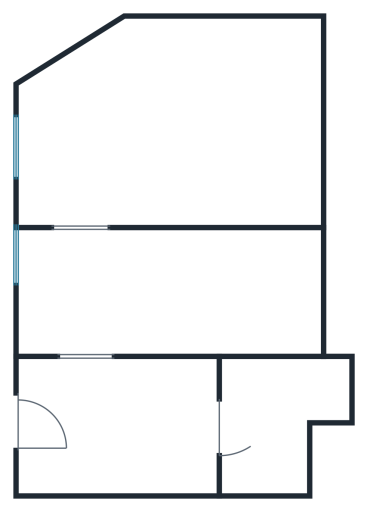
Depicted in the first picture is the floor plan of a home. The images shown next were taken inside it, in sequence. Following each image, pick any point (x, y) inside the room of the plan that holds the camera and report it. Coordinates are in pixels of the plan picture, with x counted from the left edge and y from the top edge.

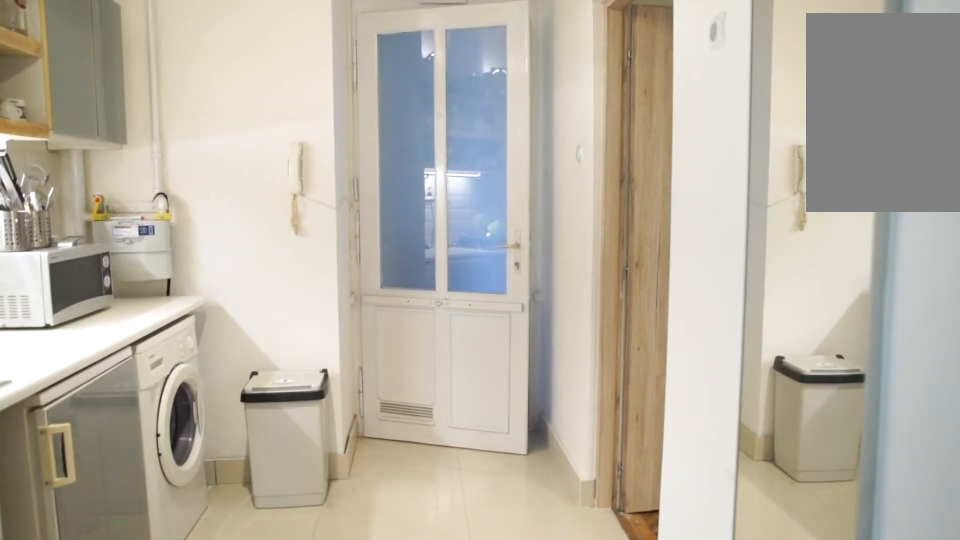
(135, 424)
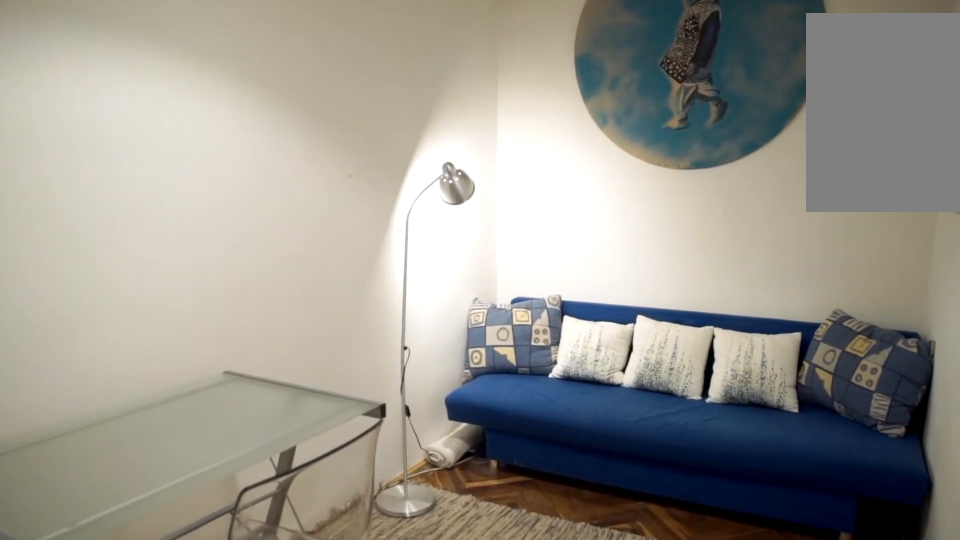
(165, 292)
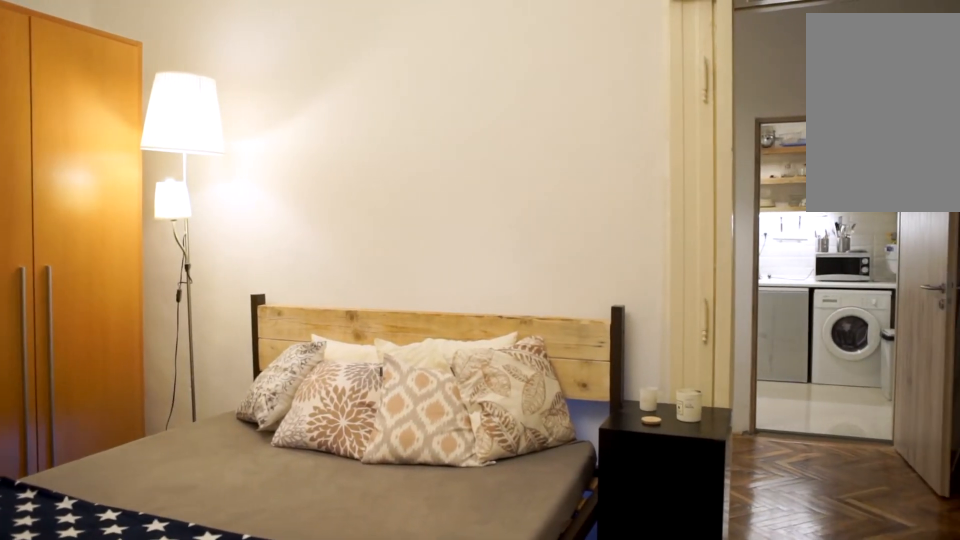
(149, 133)
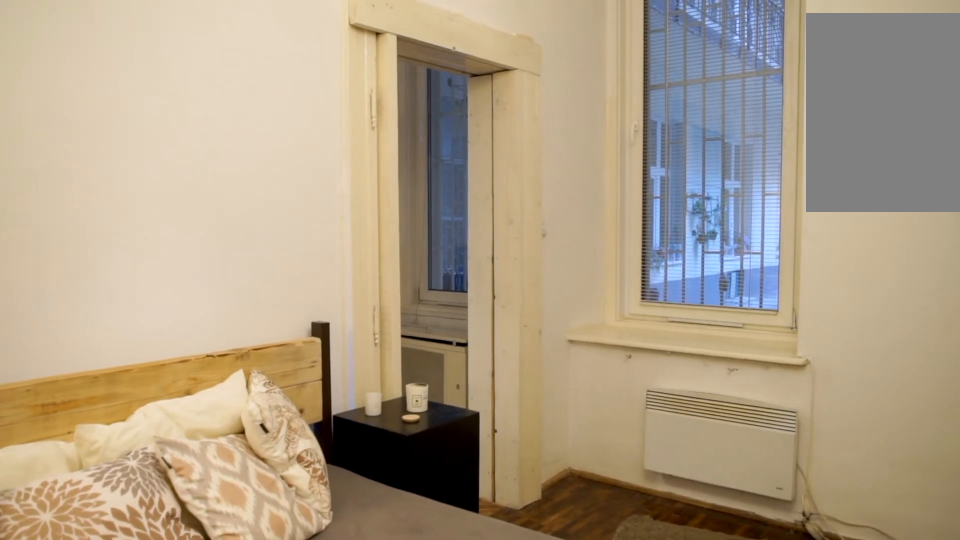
(149, 133)
